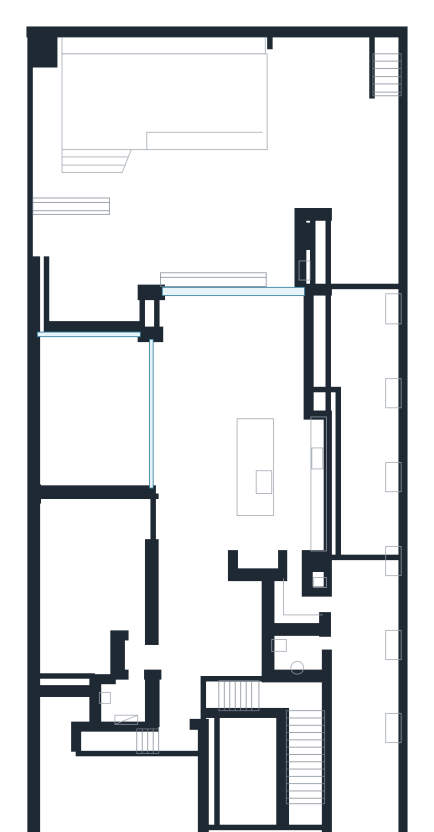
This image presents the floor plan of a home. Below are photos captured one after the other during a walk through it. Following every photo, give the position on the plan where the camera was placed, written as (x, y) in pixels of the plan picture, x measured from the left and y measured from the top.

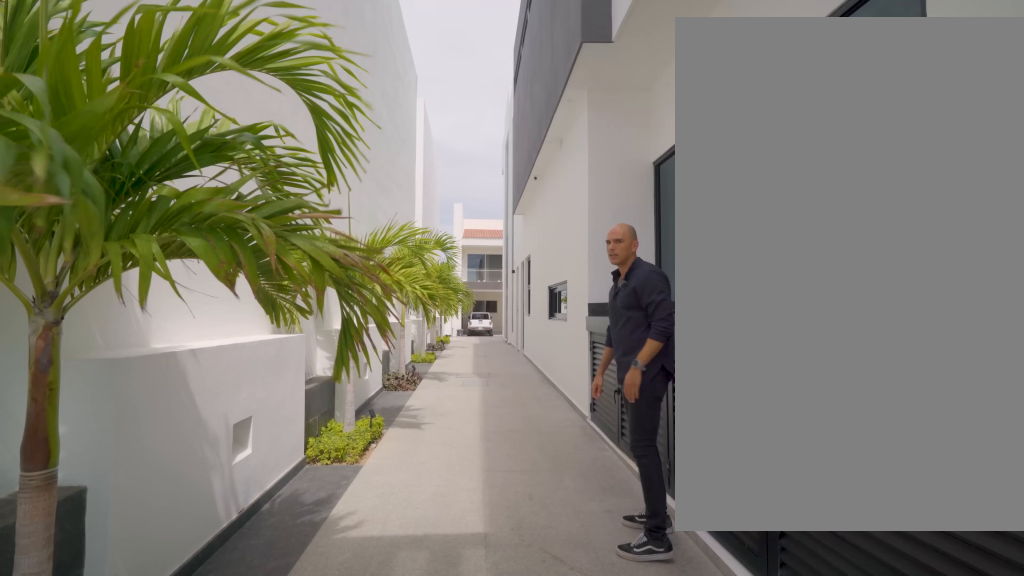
(367, 357)
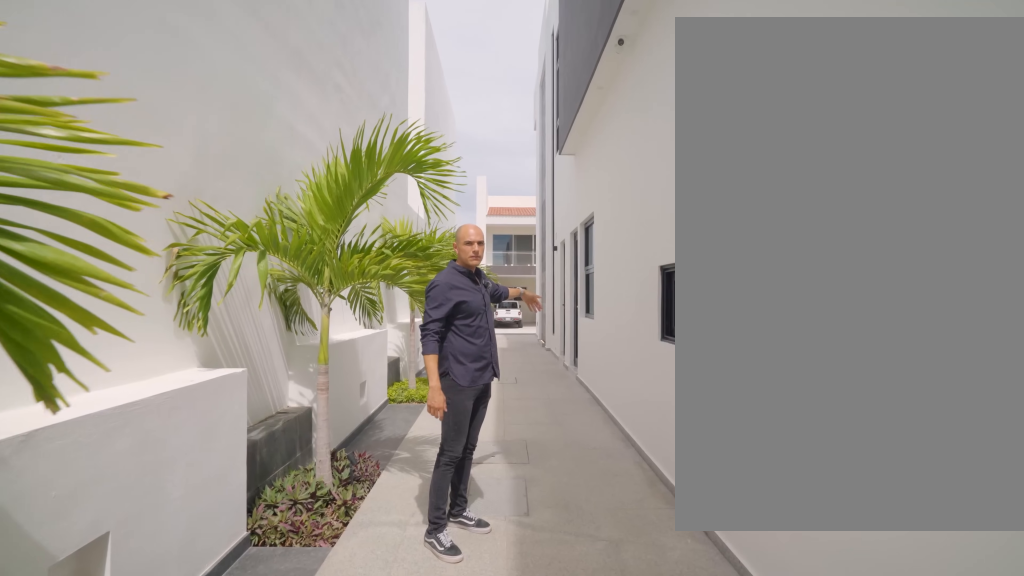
(366, 529)
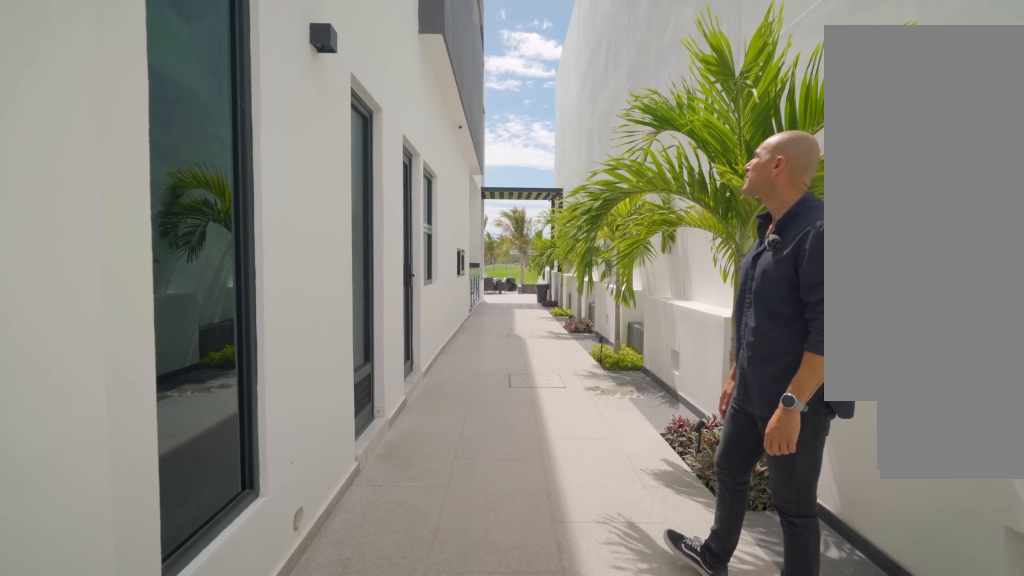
(359, 762)
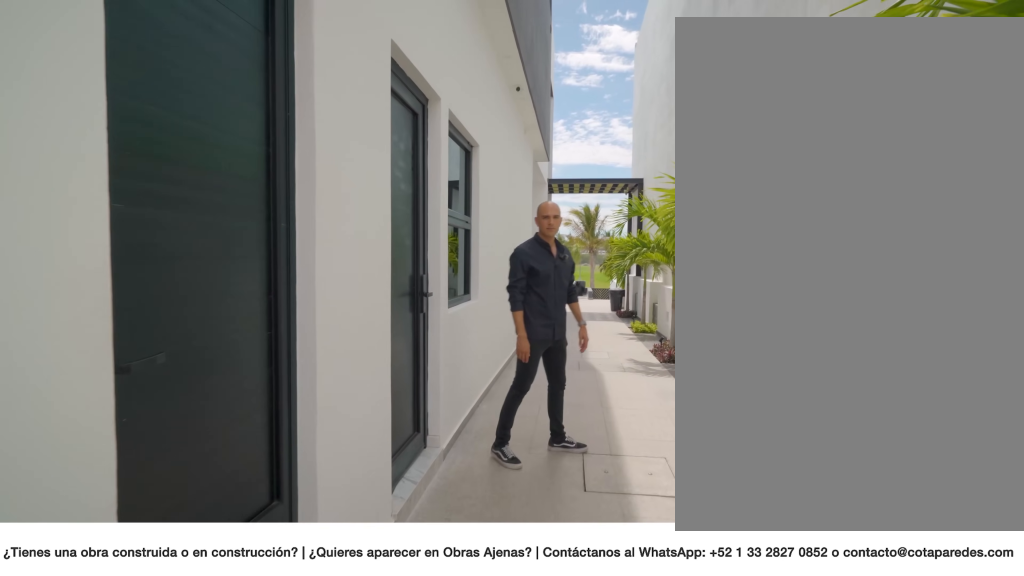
(365, 690)
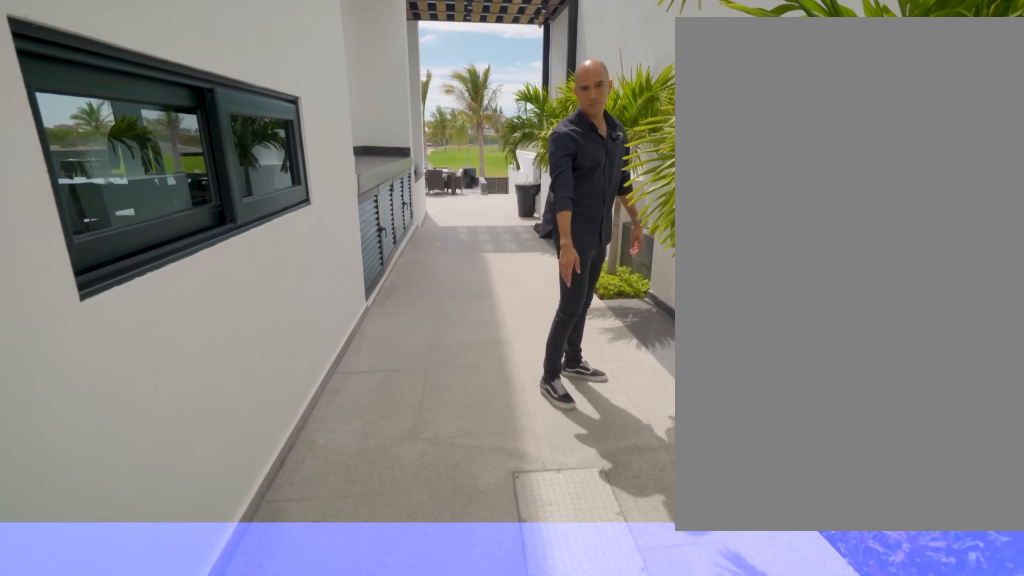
(367, 603)
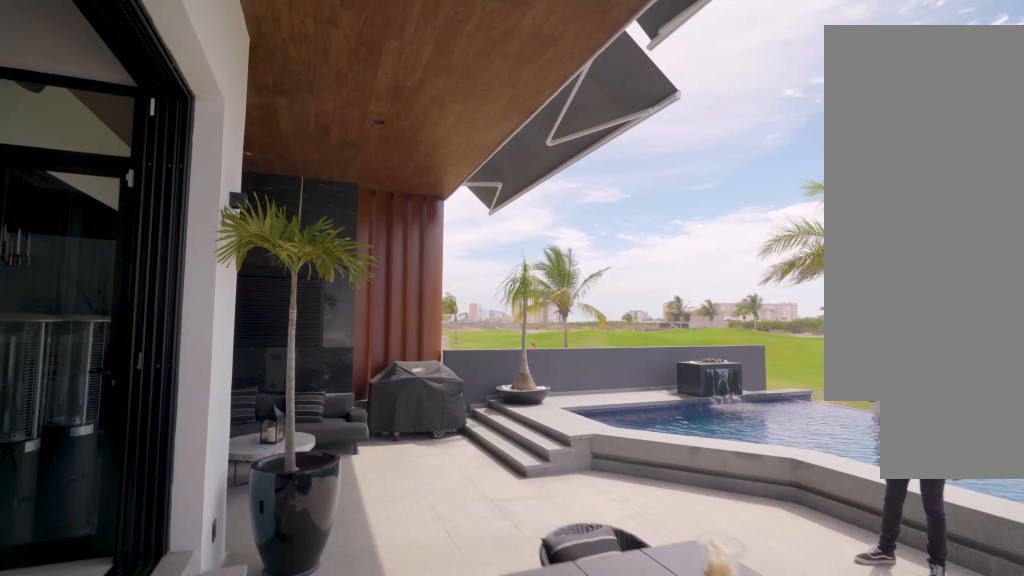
(277, 254)
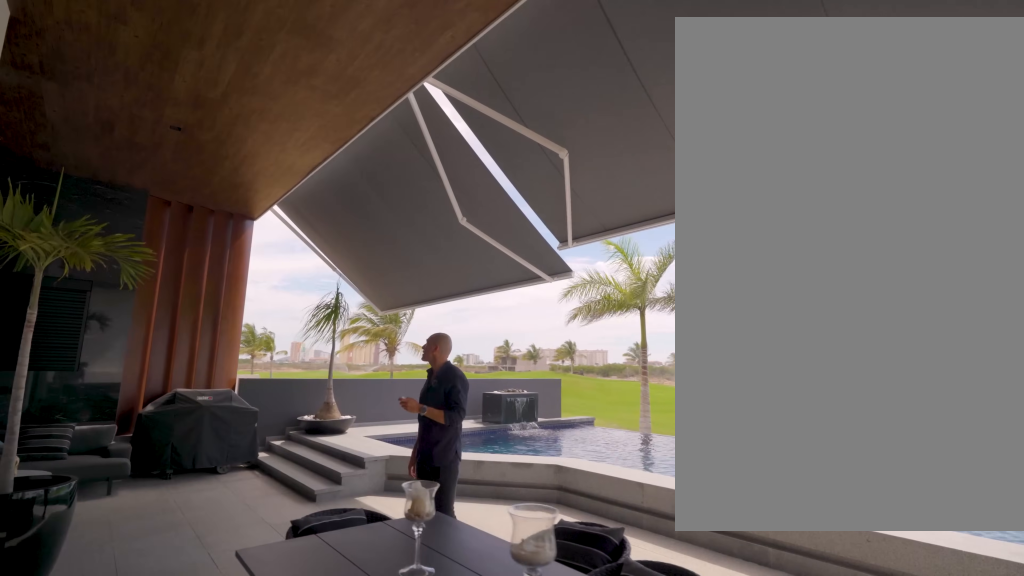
(272, 246)
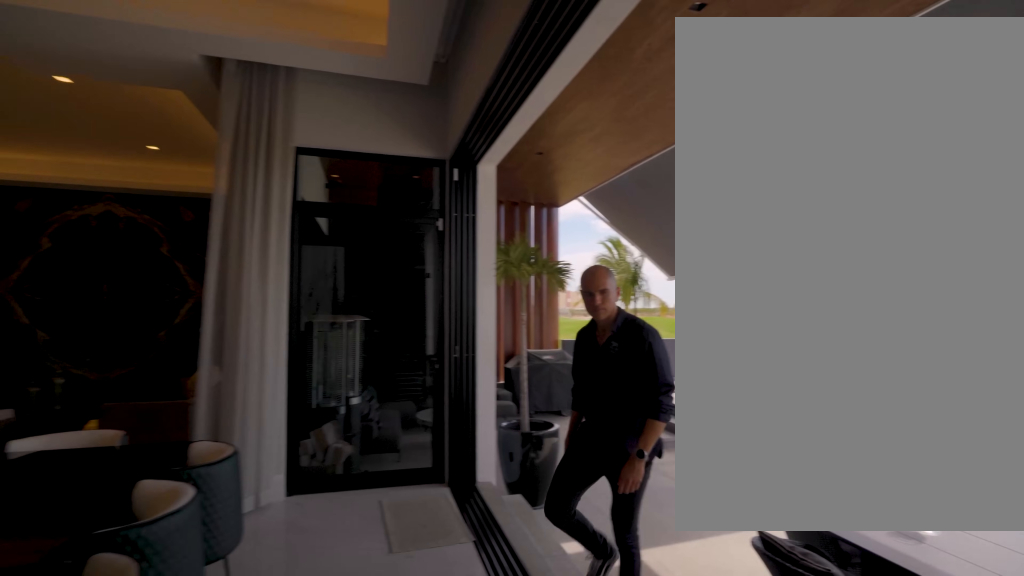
(282, 361)
